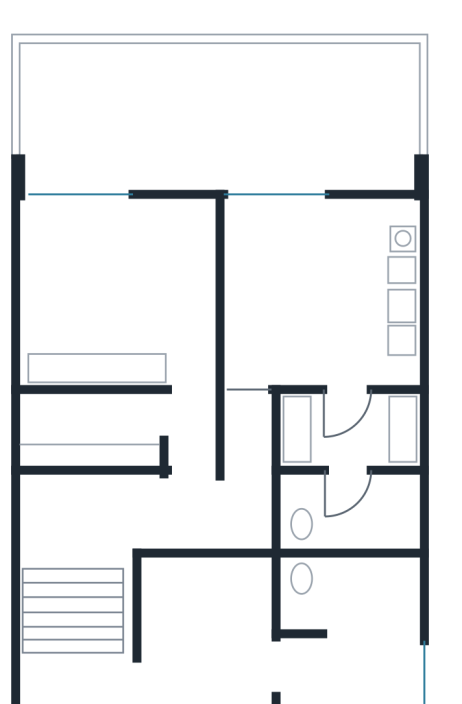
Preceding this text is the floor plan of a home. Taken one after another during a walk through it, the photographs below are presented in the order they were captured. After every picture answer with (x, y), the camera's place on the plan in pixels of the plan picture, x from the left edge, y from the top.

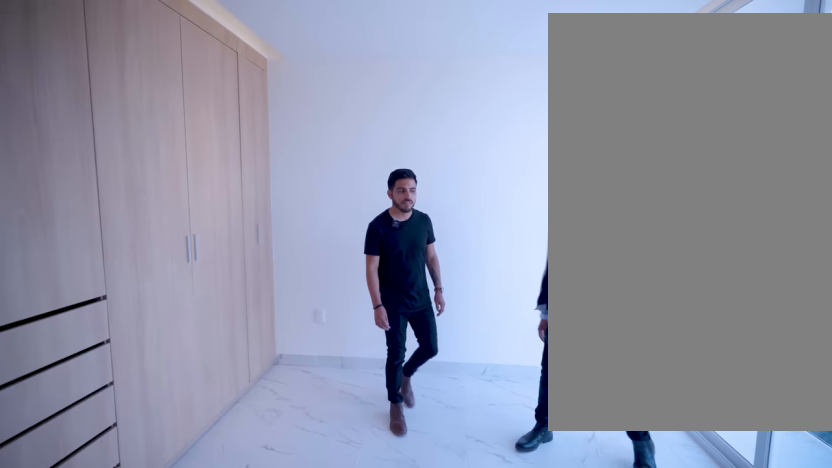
(200, 298)
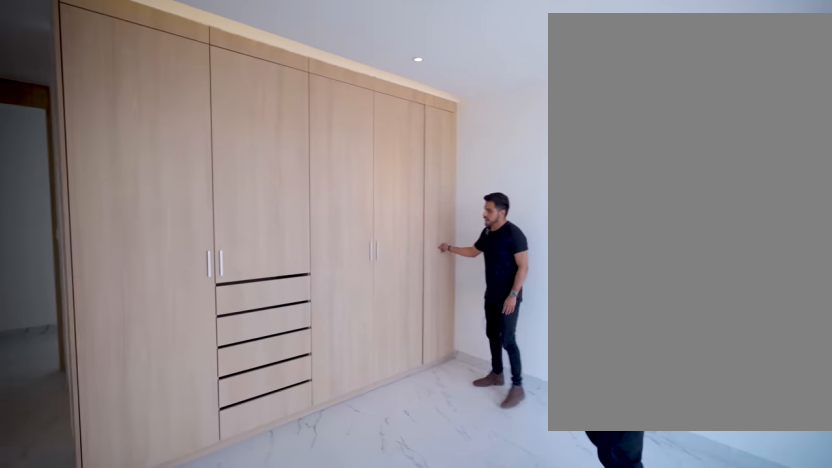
(193, 294)
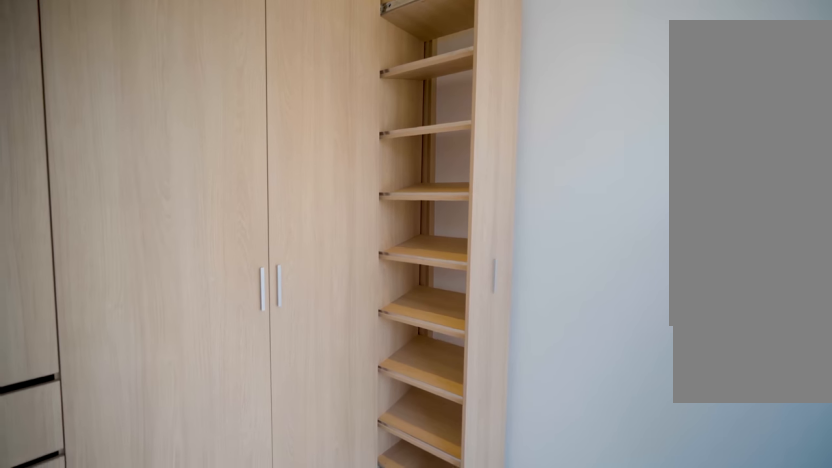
(98, 317)
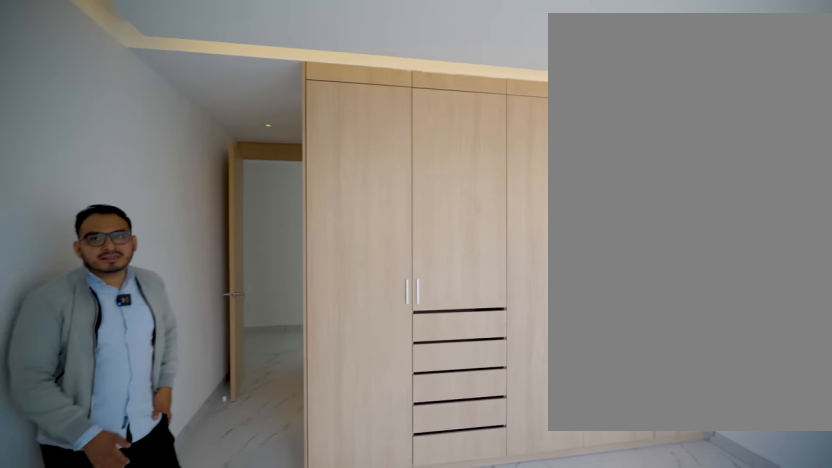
(178, 250)
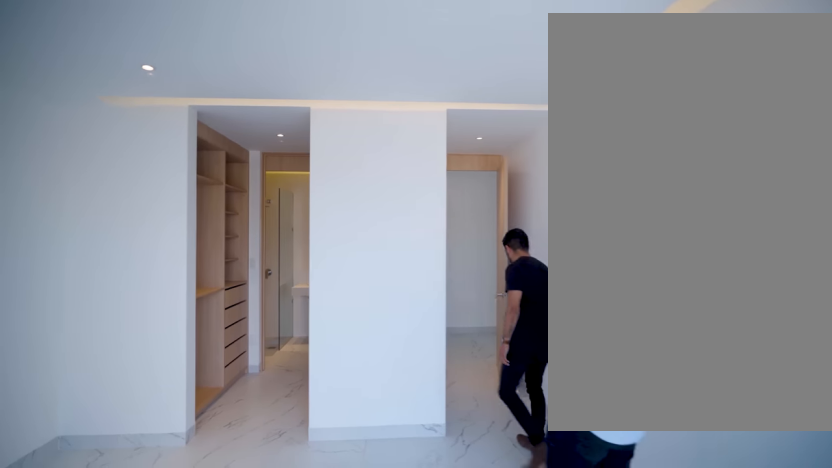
(257, 313)
